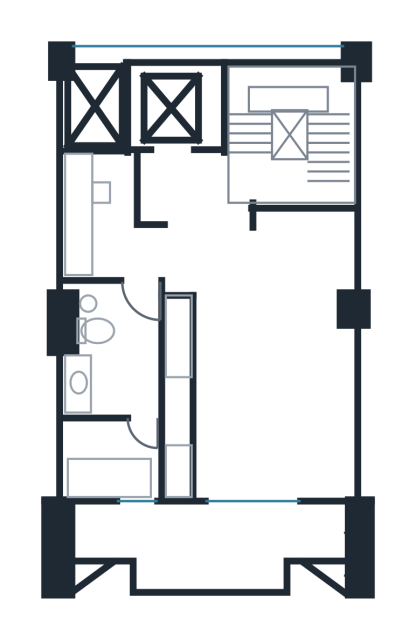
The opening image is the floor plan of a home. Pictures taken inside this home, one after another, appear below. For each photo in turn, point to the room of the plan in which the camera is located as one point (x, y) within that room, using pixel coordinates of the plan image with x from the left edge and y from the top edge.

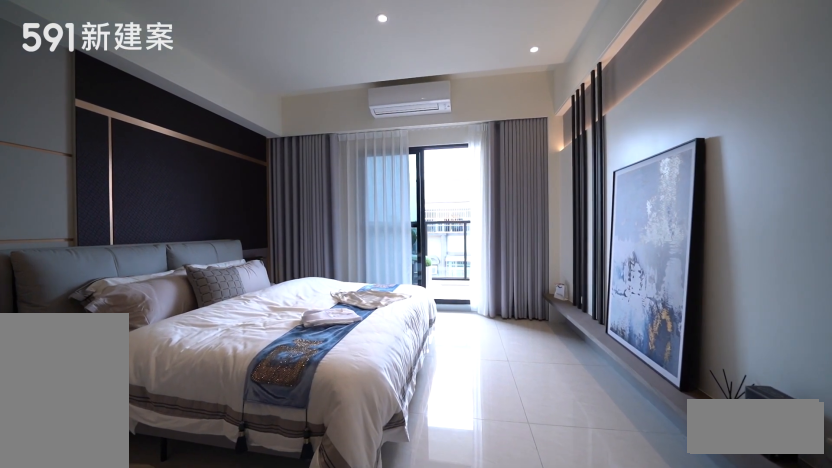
(262, 412)
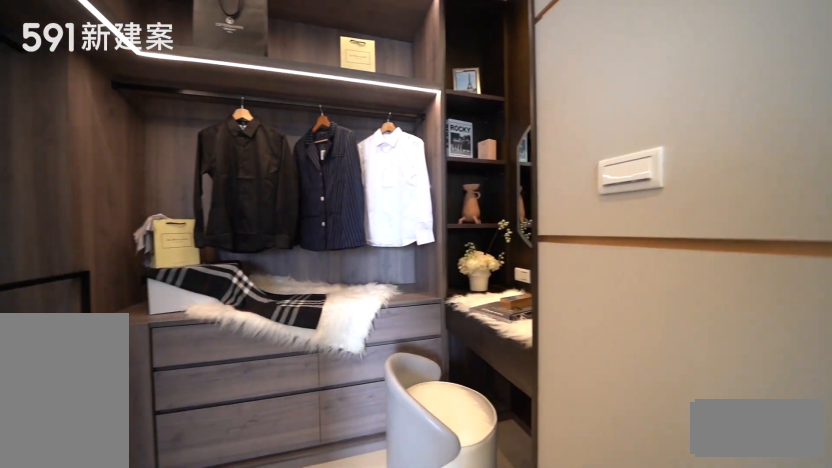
(300, 264)
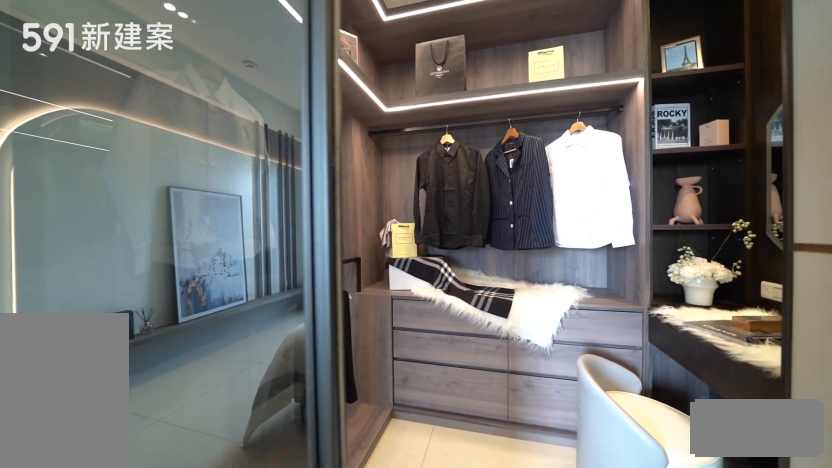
(300, 264)
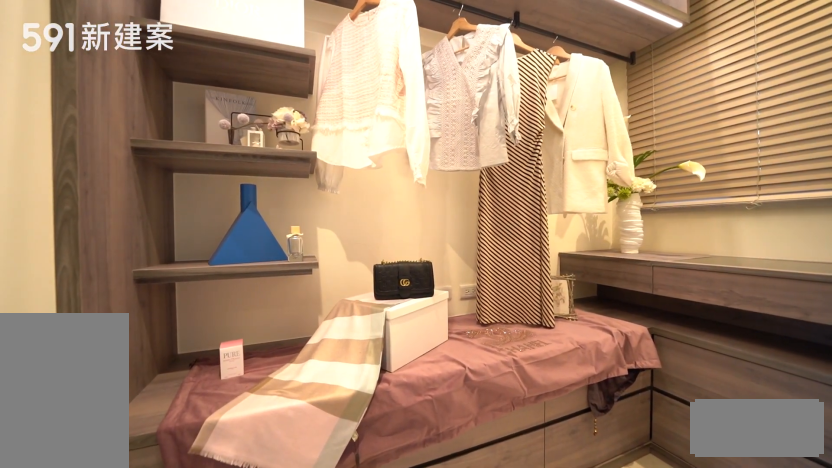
(101, 217)
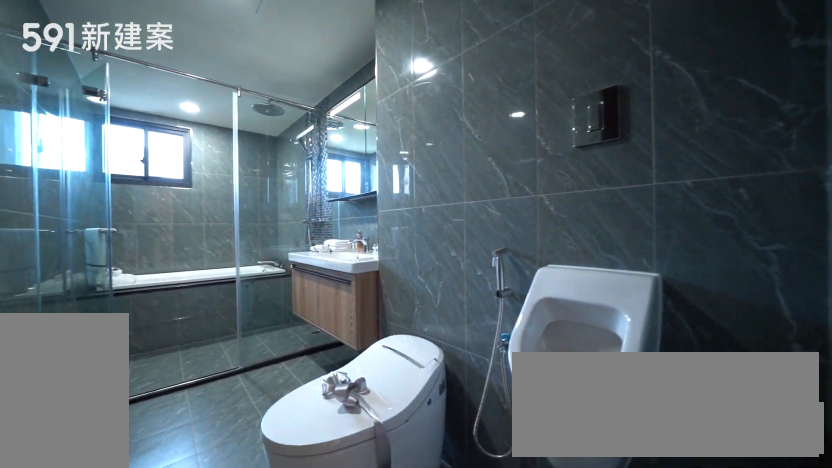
(109, 388)
